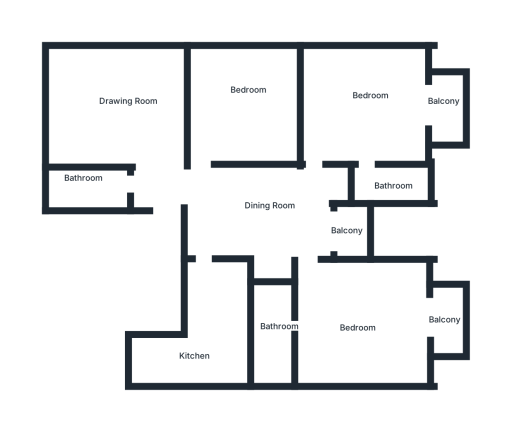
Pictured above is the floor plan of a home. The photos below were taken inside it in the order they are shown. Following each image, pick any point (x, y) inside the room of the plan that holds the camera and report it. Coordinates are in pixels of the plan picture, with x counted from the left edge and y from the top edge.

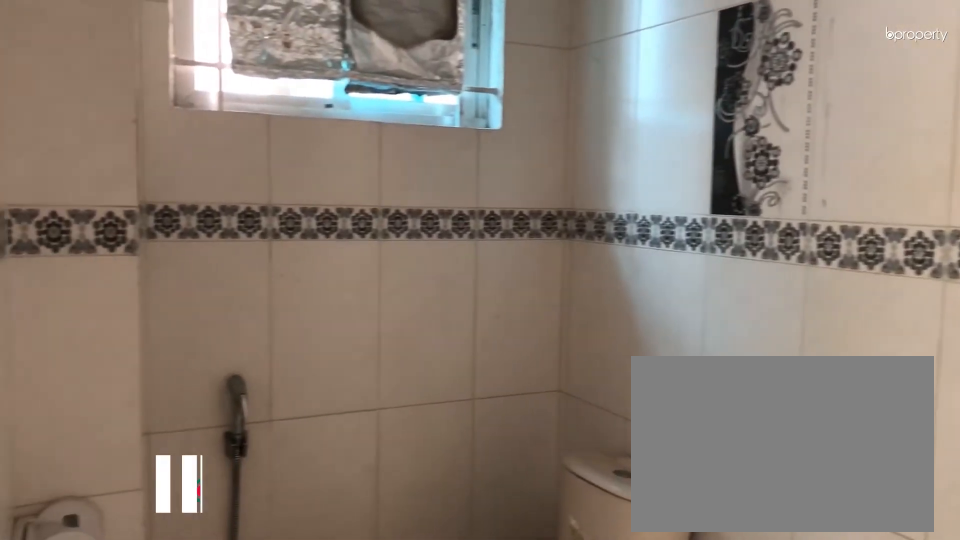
(276, 324)
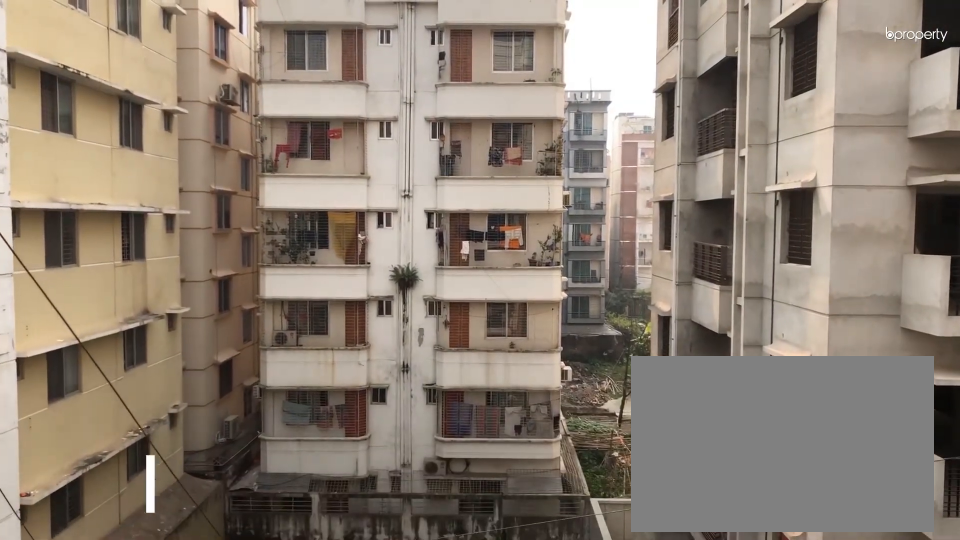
(442, 319)
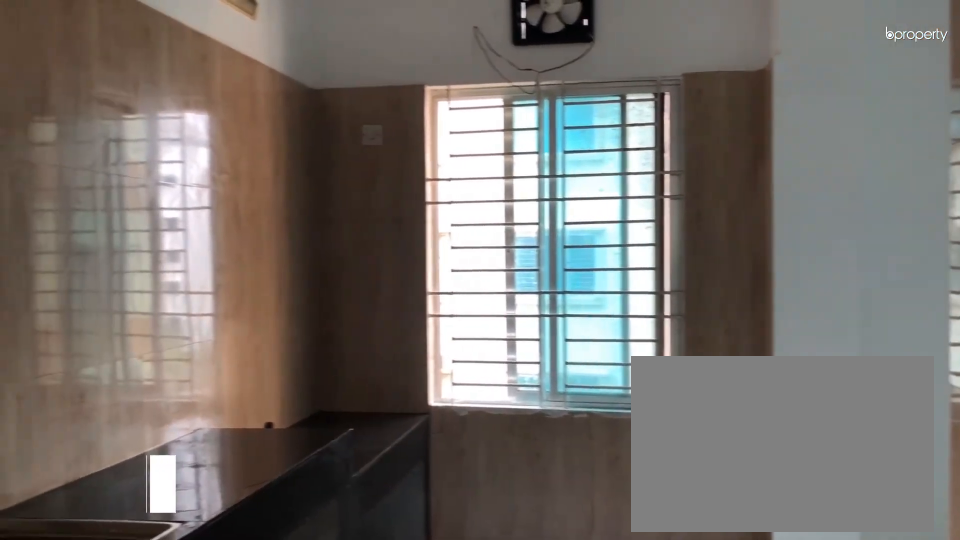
(220, 316)
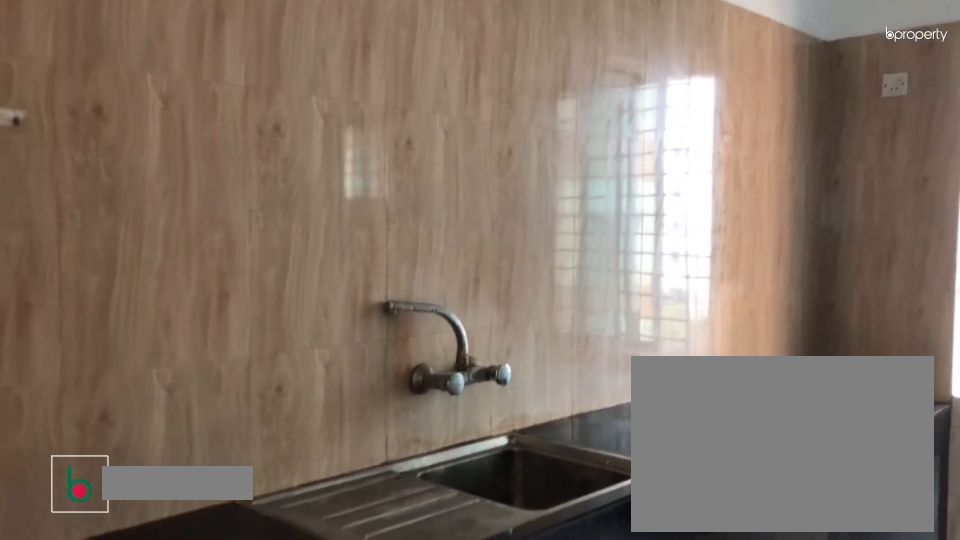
(220, 316)
